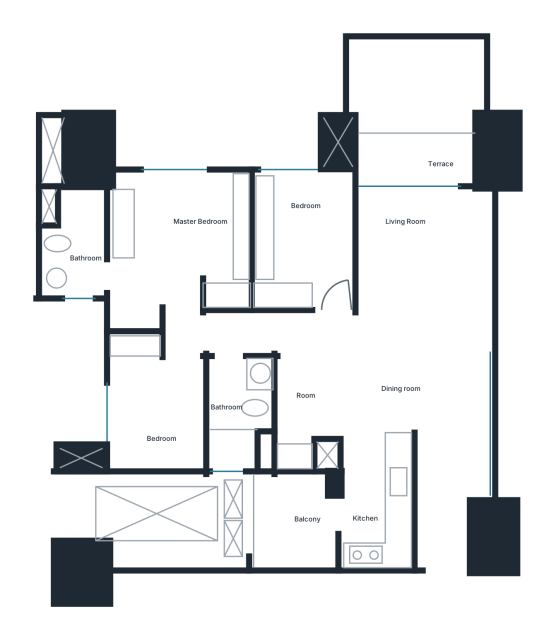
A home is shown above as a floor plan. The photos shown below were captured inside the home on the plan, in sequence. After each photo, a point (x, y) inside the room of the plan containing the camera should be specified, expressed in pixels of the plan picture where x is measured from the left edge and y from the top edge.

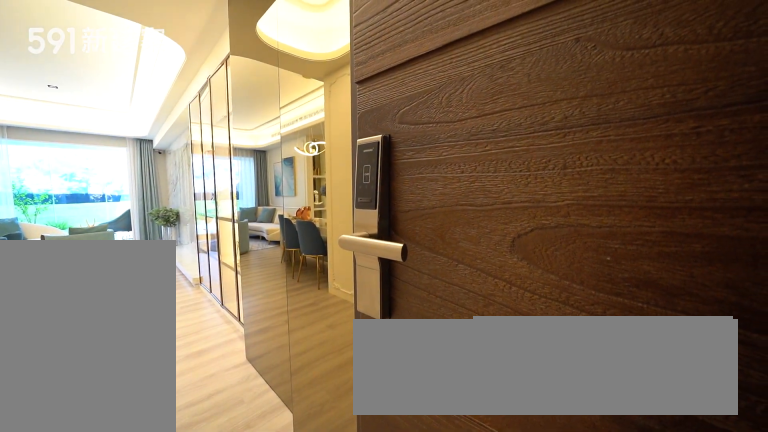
(449, 537)
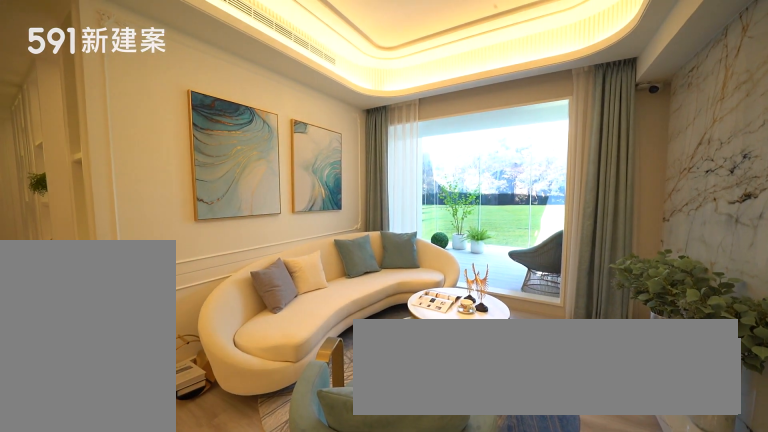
(422, 247)
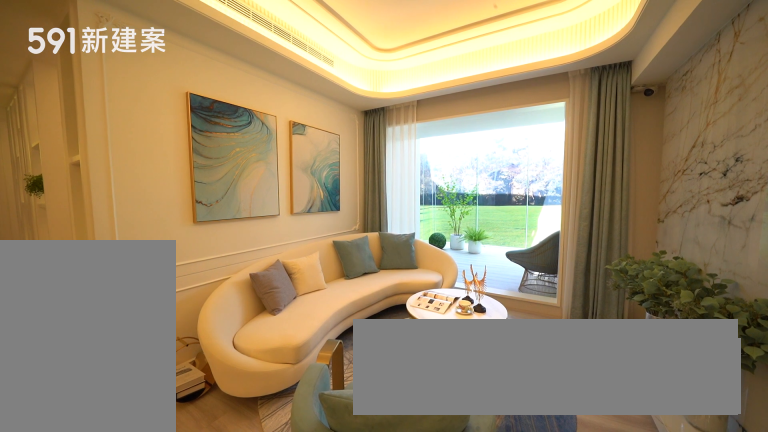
(422, 247)
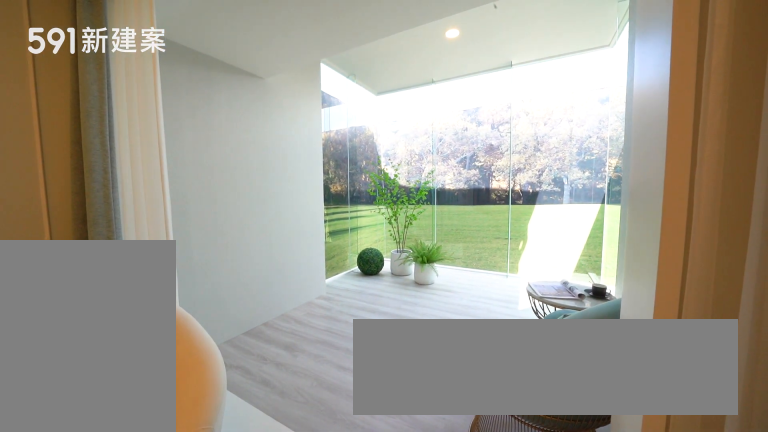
(422, 111)
